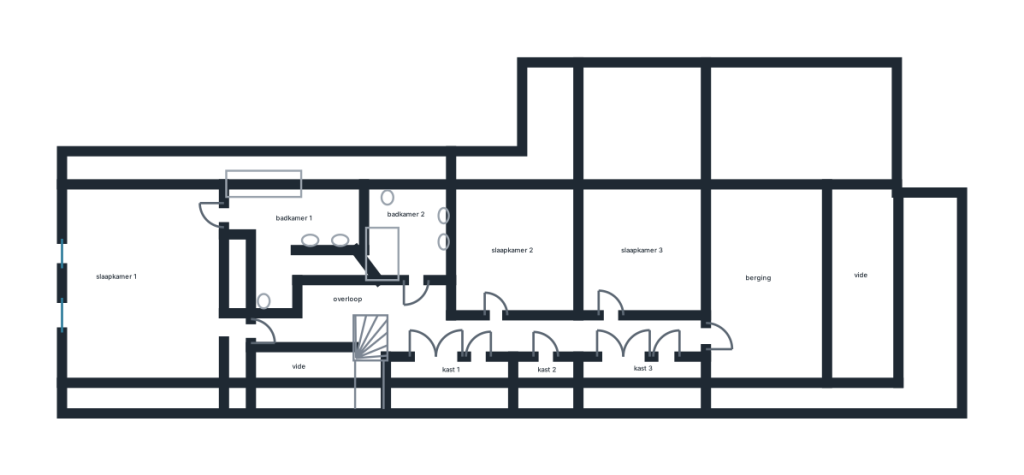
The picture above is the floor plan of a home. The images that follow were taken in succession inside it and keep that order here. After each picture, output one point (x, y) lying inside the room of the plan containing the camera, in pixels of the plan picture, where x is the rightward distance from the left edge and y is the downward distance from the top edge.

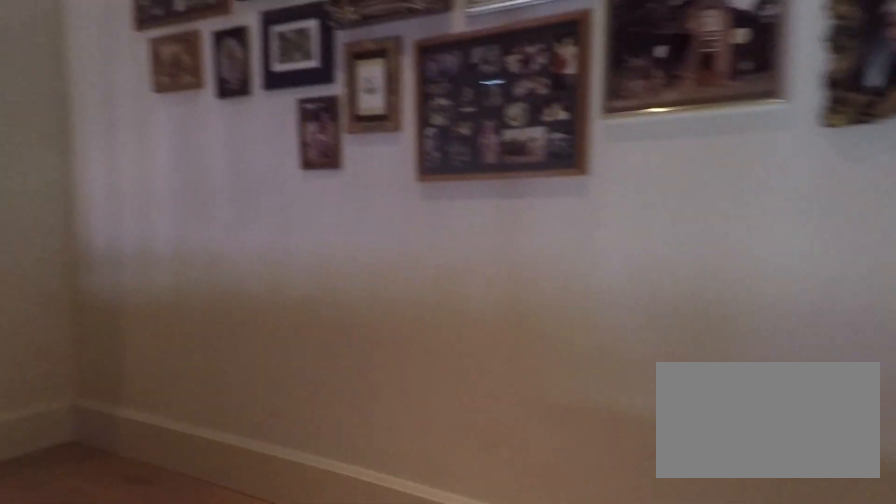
(456, 325)
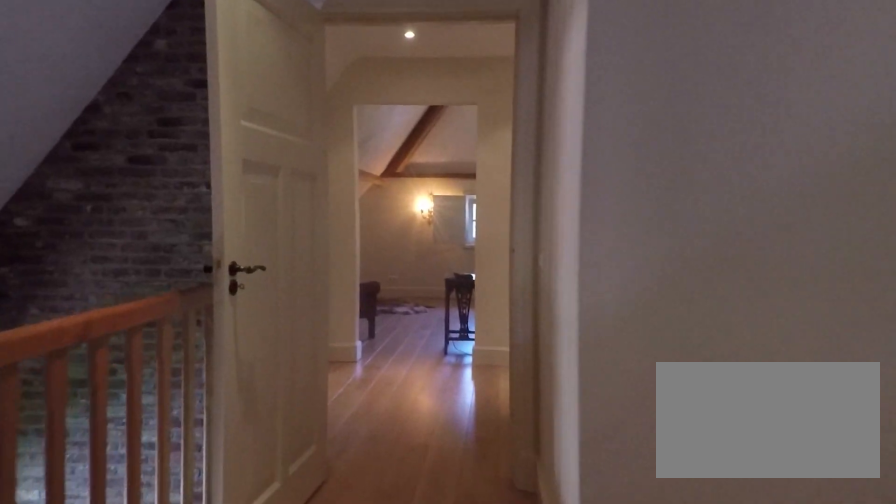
(456, 325)
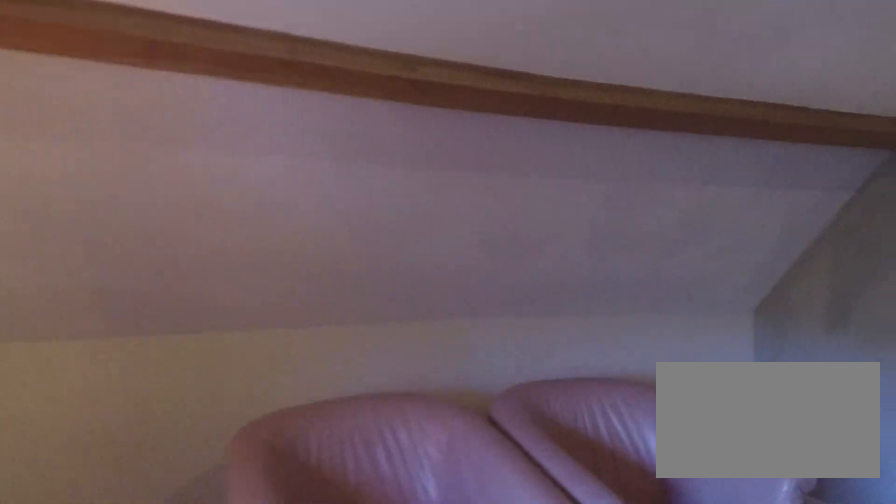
(152, 286)
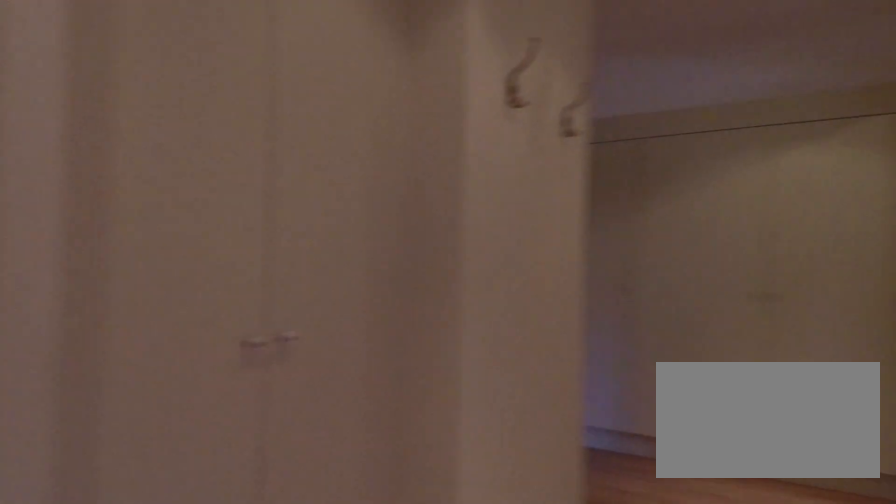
(152, 286)
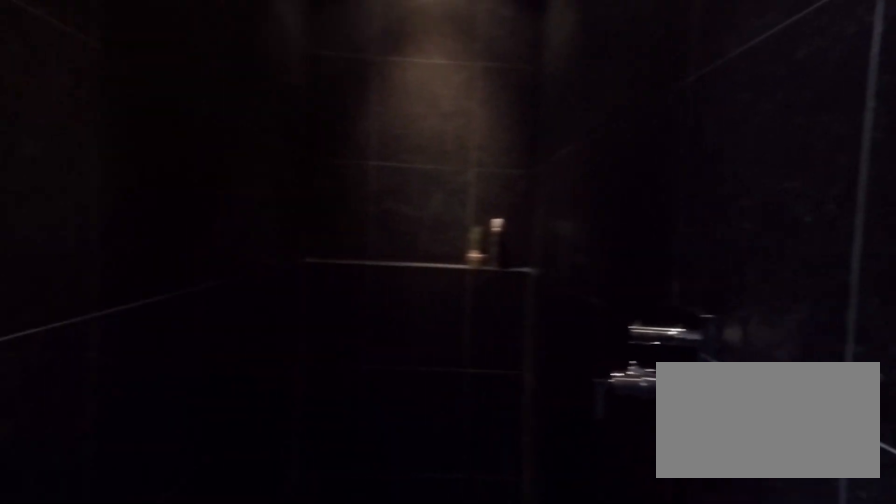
(295, 228)
